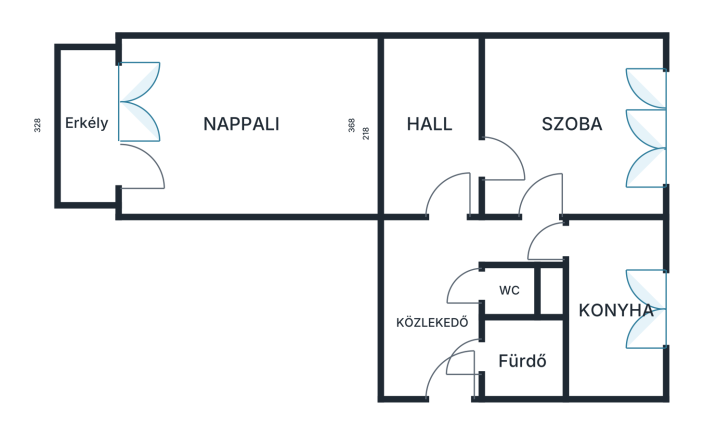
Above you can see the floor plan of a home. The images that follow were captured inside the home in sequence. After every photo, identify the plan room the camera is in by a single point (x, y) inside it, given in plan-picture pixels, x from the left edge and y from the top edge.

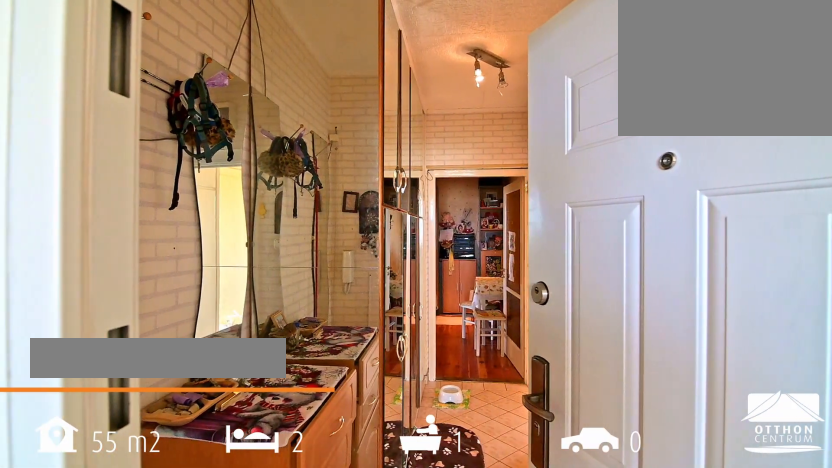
(438, 337)
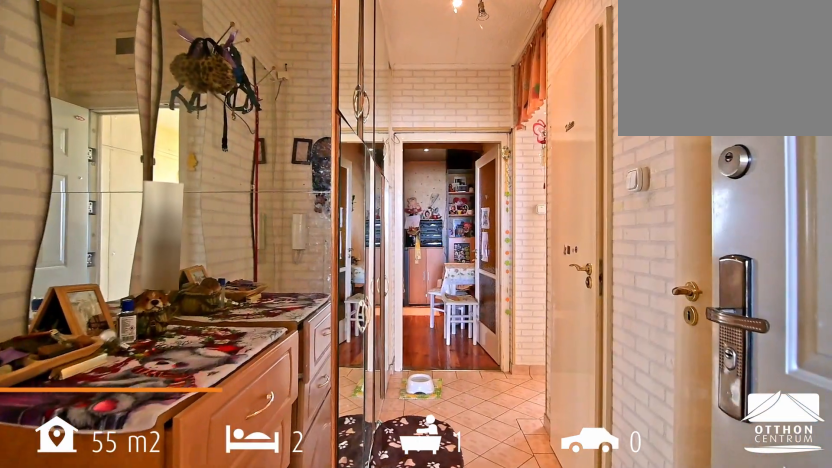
(438, 337)
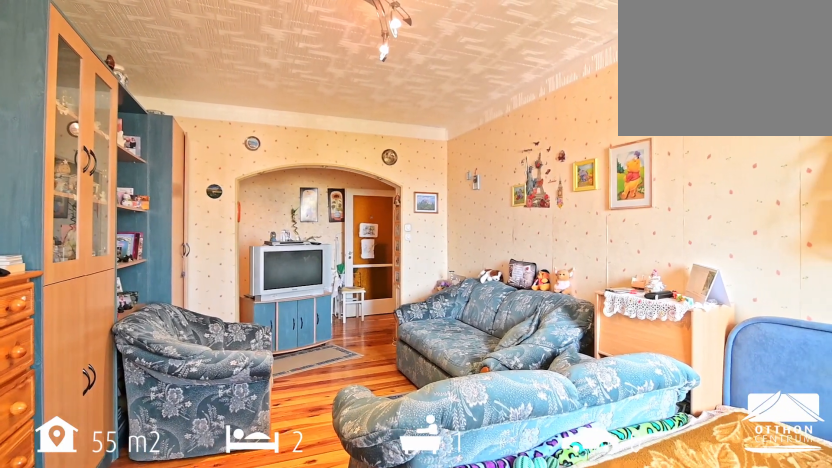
(246, 88)
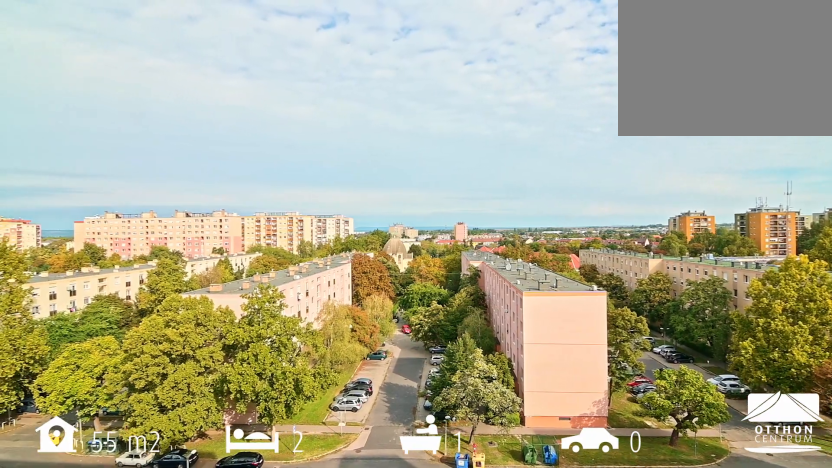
(84, 128)
